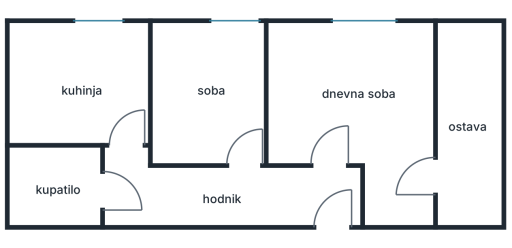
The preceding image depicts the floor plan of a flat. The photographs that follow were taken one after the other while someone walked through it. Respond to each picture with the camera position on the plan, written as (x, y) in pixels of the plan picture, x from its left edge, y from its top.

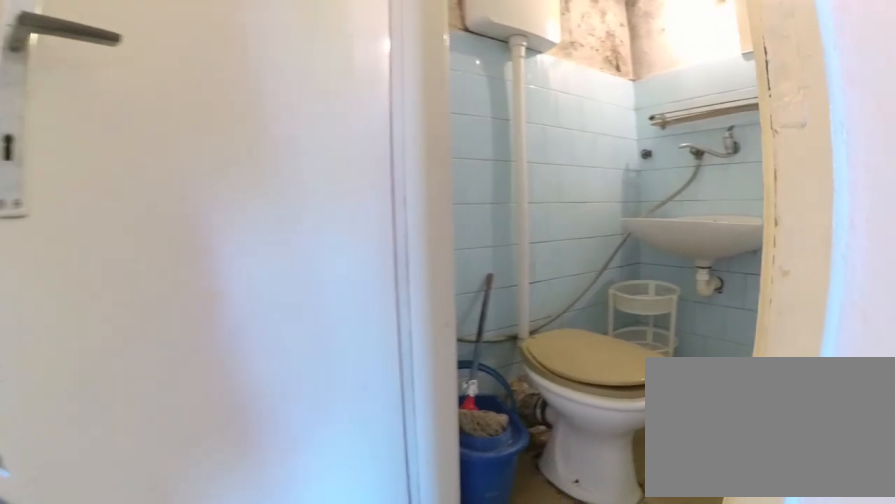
(120, 171)
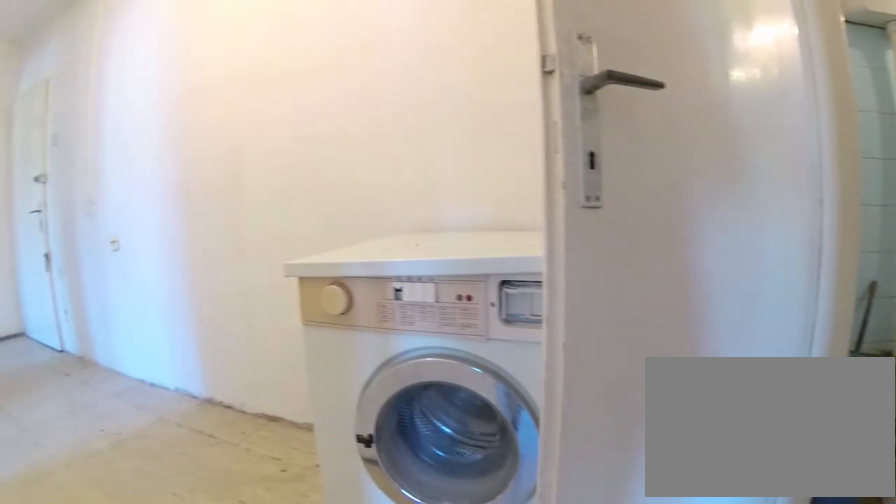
(125, 172)
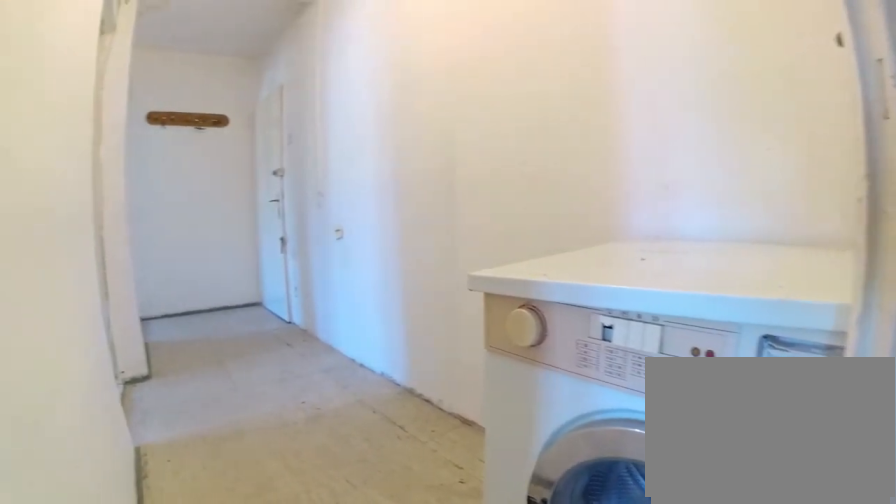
(115, 185)
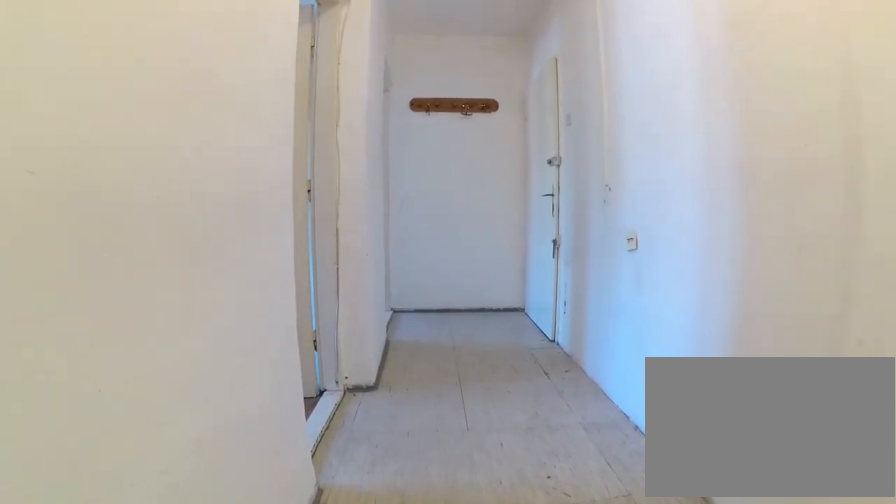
(148, 196)
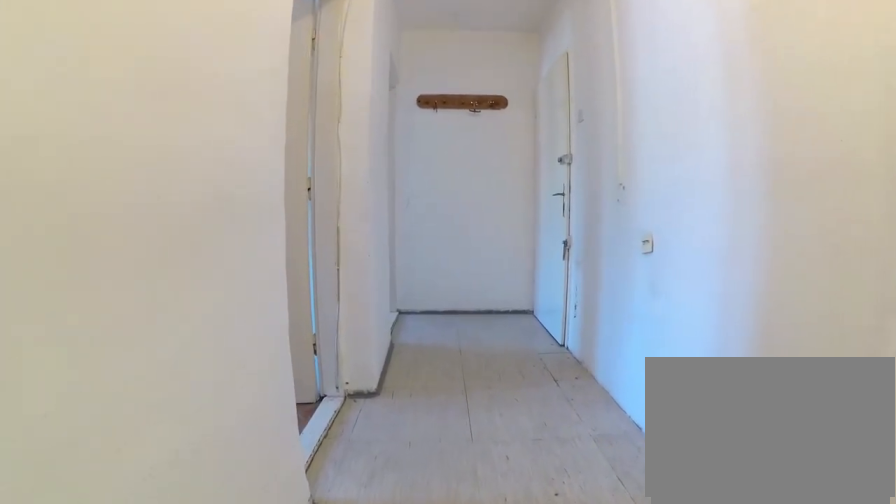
(156, 196)
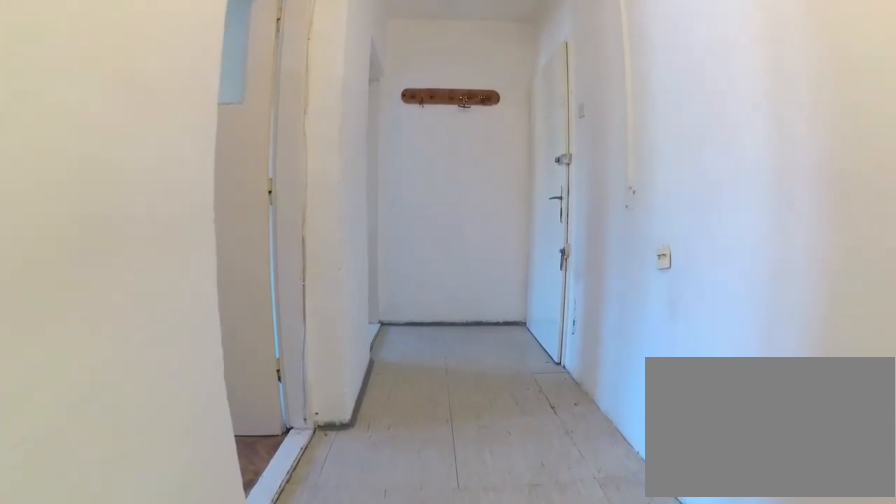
(172, 196)
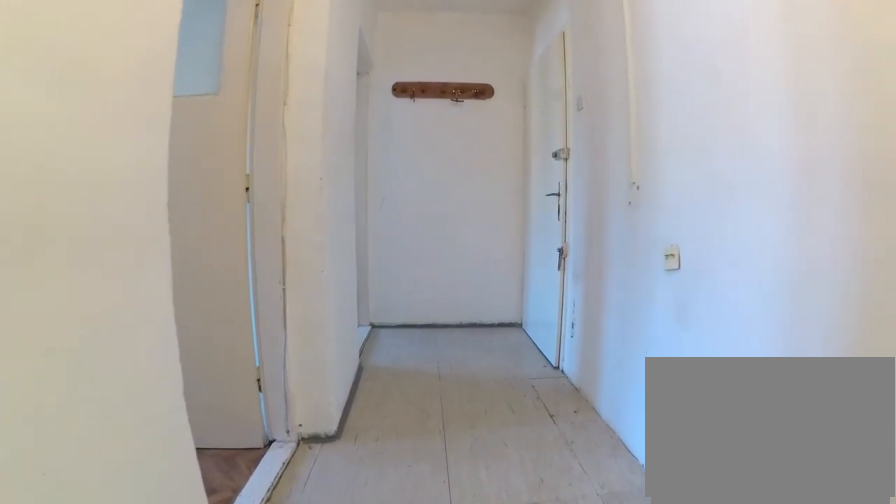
(180, 196)
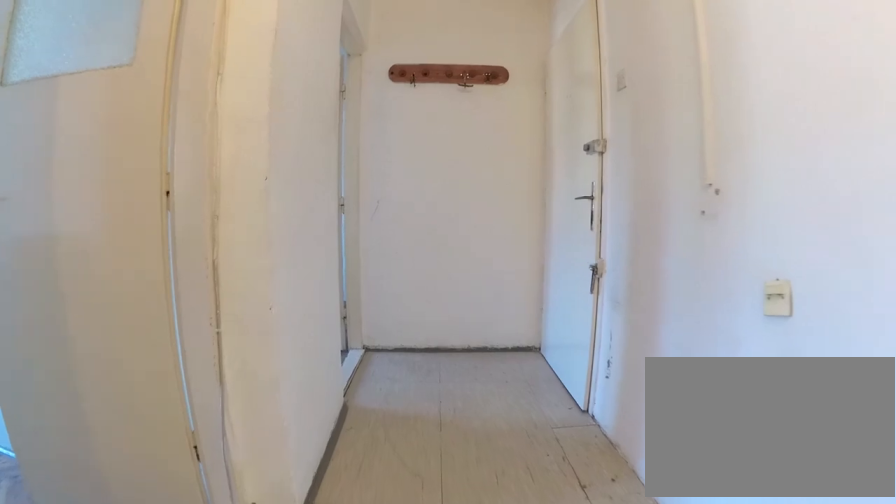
(203, 196)
